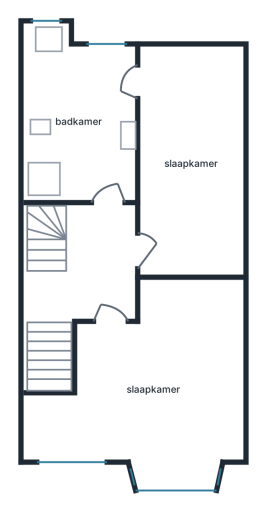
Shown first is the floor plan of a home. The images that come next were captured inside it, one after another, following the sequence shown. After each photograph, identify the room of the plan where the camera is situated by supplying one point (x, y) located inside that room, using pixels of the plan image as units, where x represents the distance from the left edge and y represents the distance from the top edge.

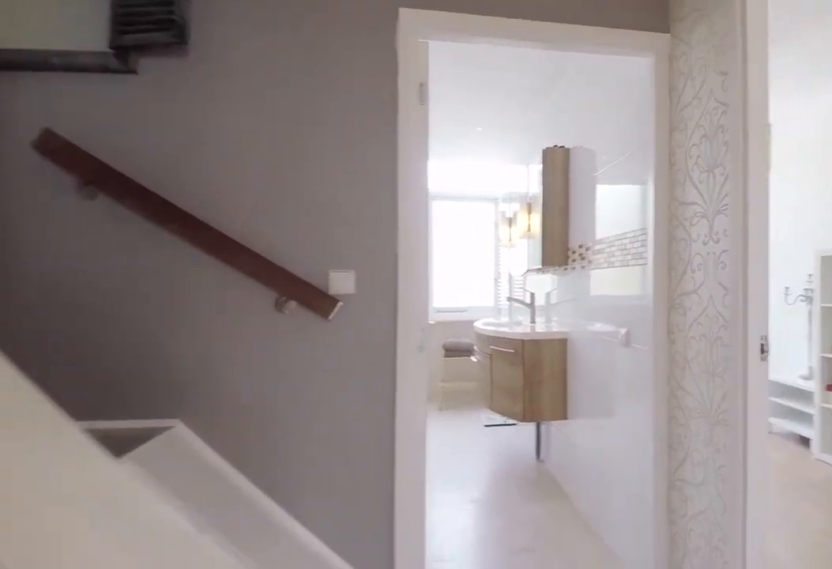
(90, 270)
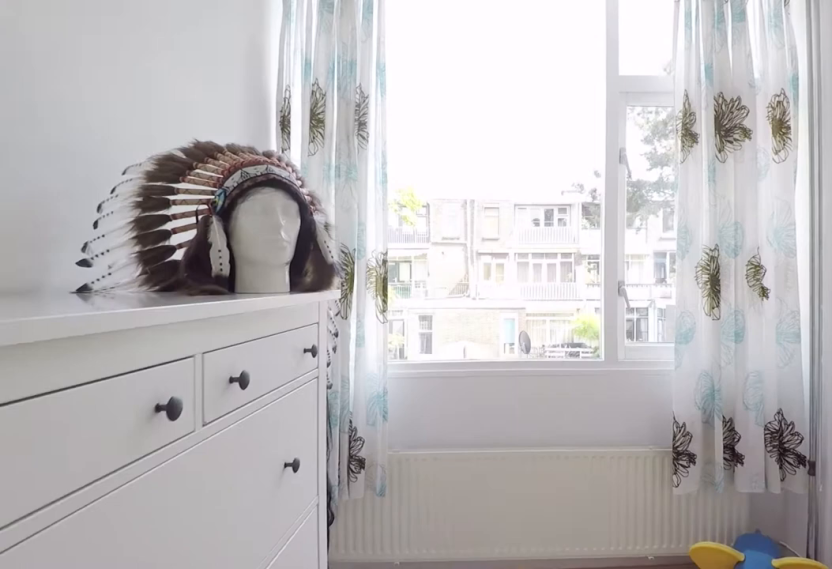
(190, 161)
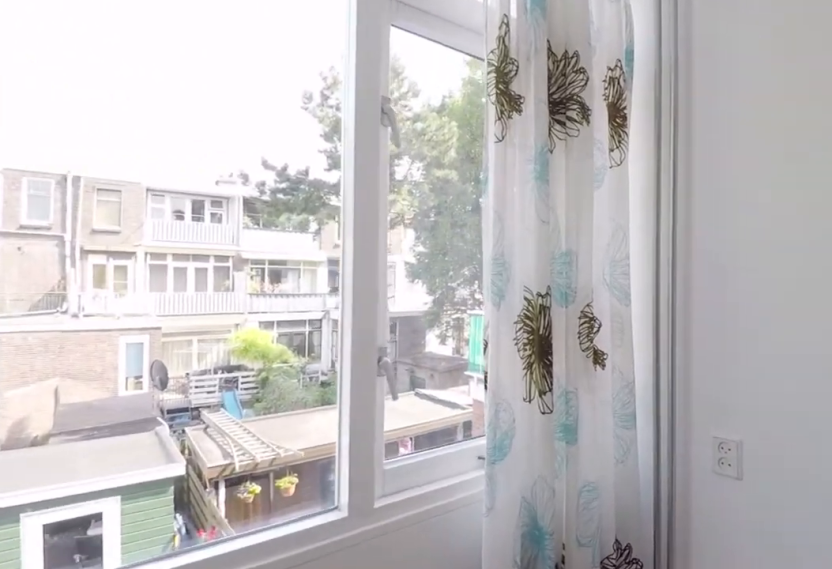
(190, 161)
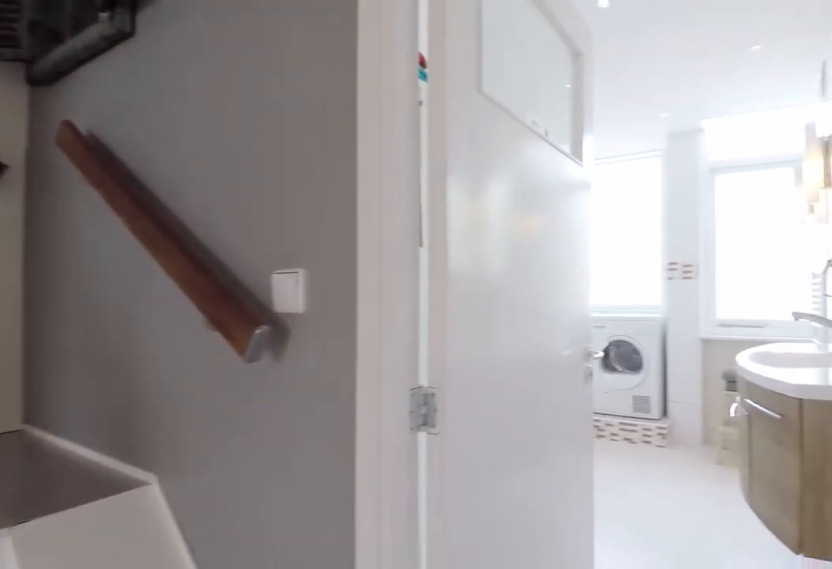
(90, 270)
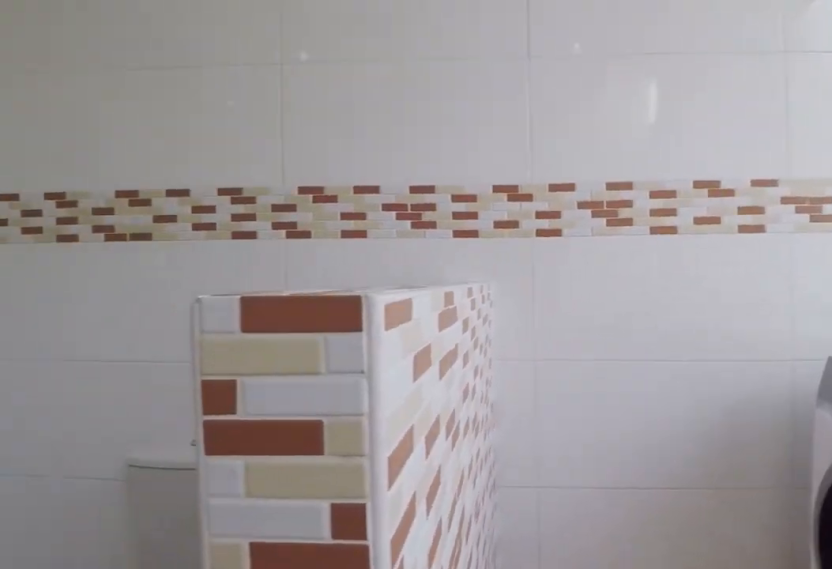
(80, 122)
